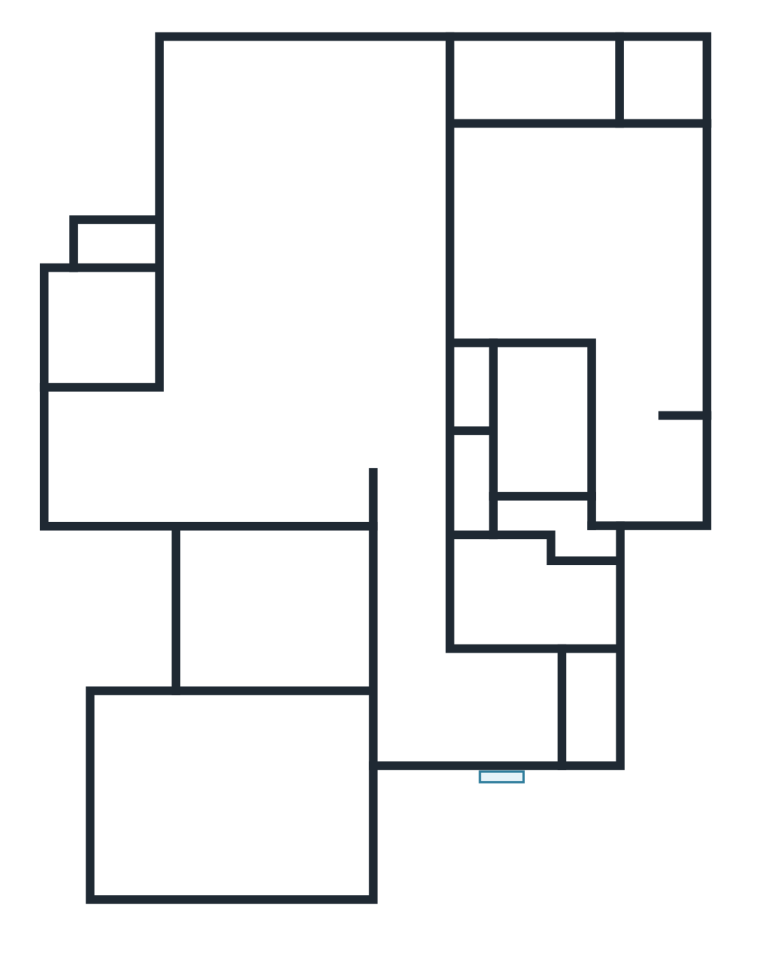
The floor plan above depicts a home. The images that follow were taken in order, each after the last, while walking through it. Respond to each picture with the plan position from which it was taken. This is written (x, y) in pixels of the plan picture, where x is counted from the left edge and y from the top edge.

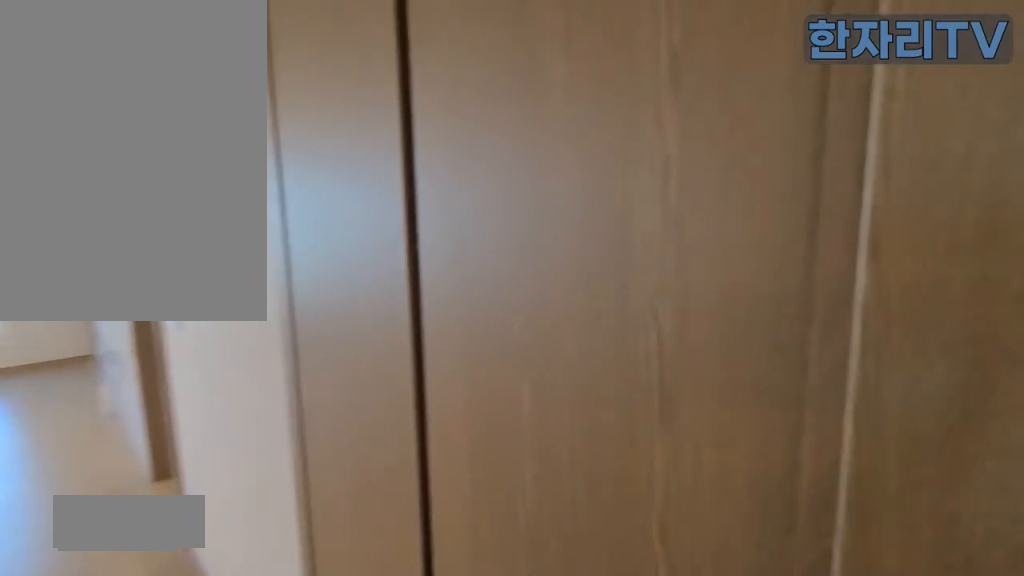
(399, 423)
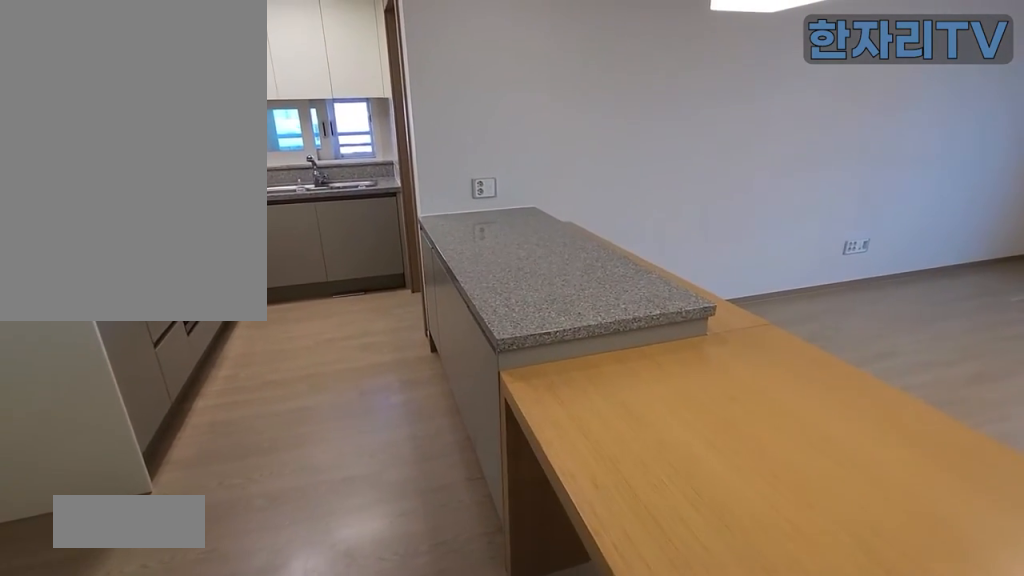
(224, 446)
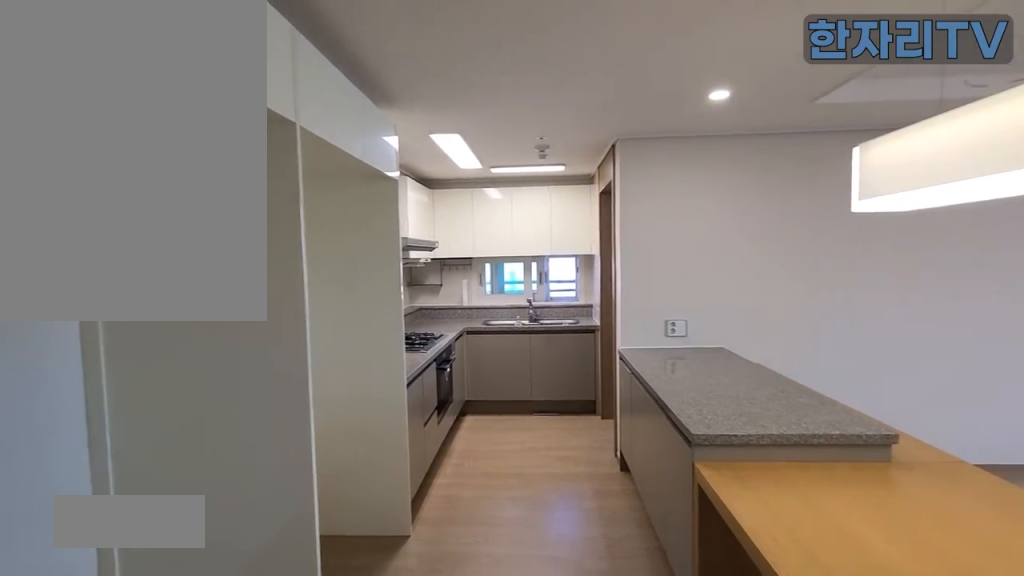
(224, 446)
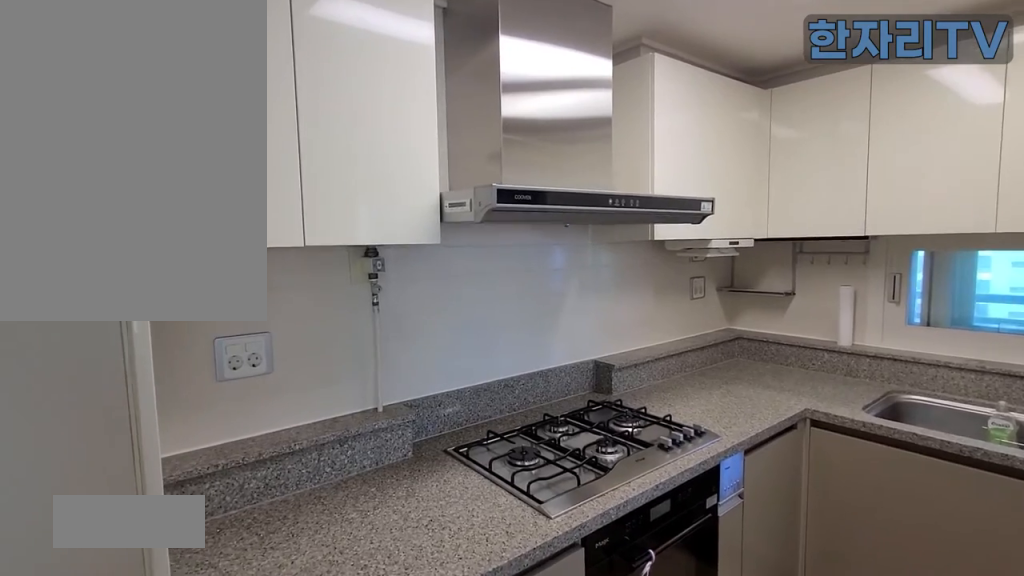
(224, 446)
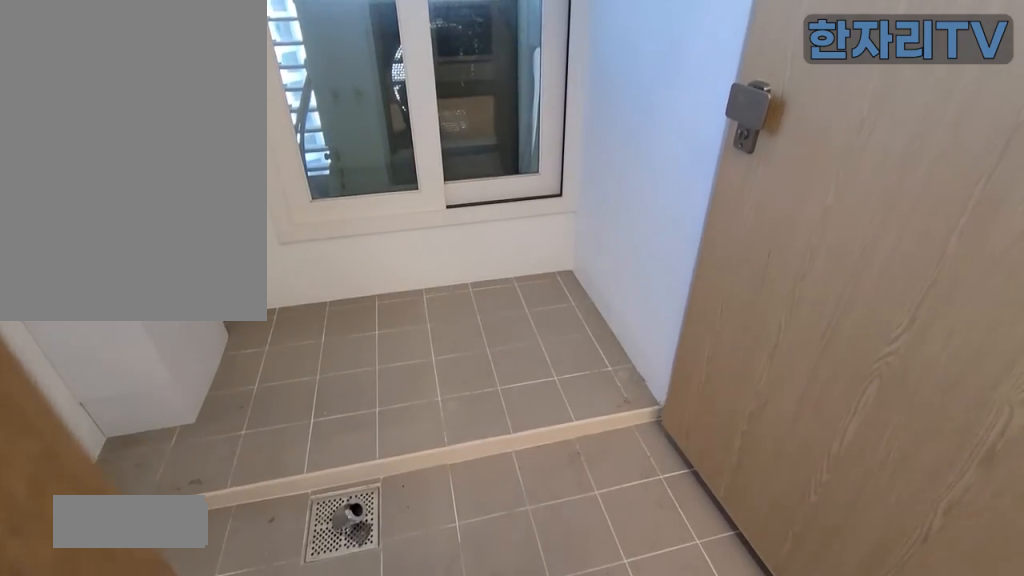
(101, 332)
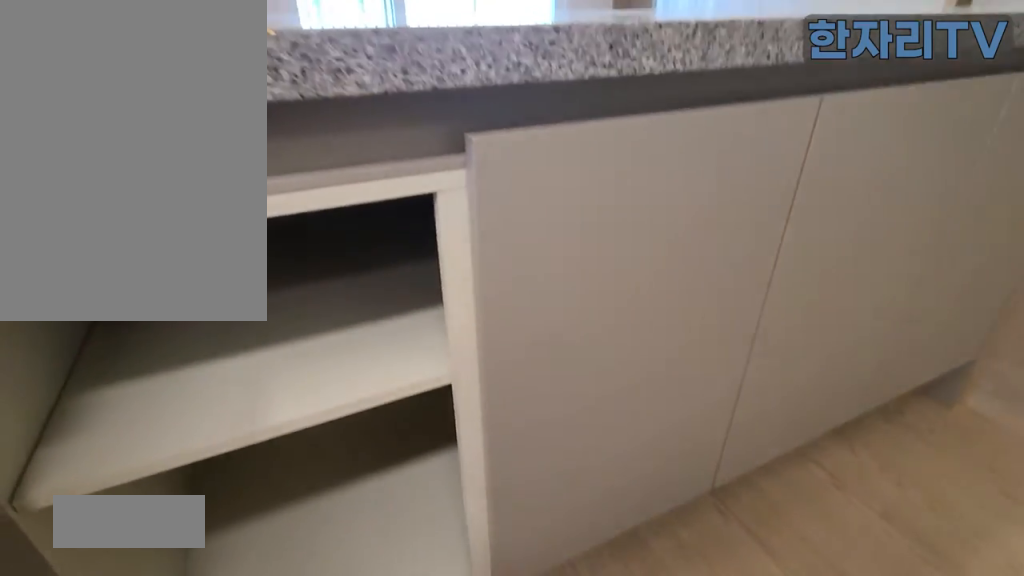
(230, 403)
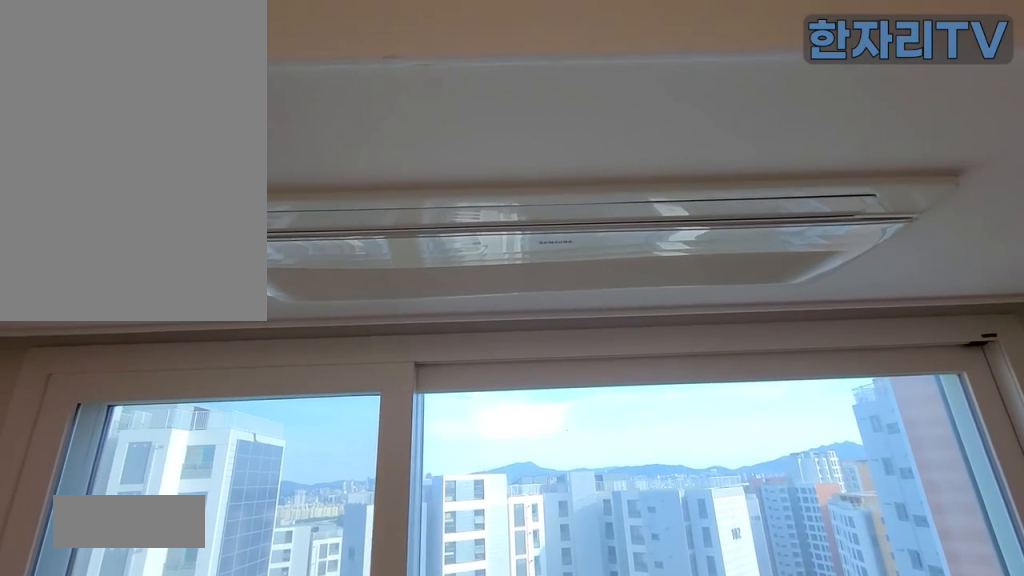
(301, 179)
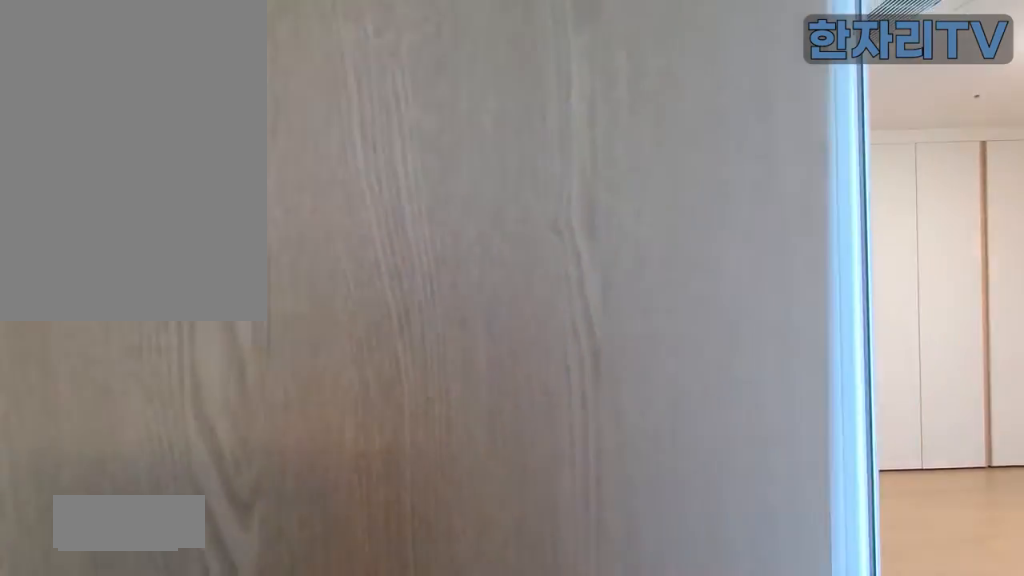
(539, 78)
